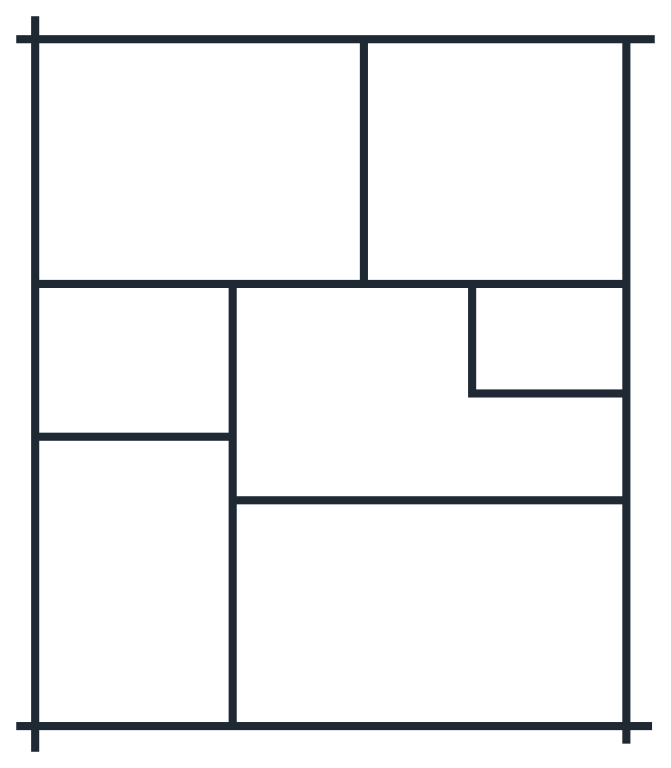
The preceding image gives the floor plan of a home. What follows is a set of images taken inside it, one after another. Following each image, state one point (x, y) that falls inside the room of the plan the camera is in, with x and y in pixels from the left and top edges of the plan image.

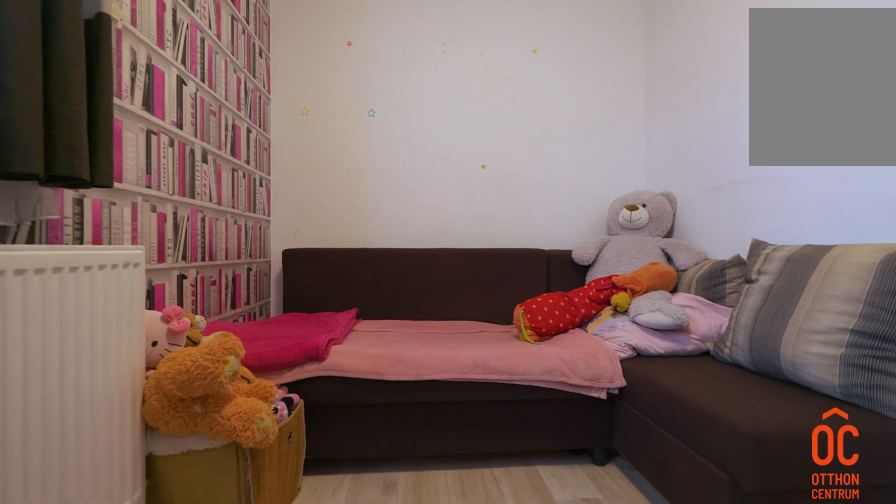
(187, 150)
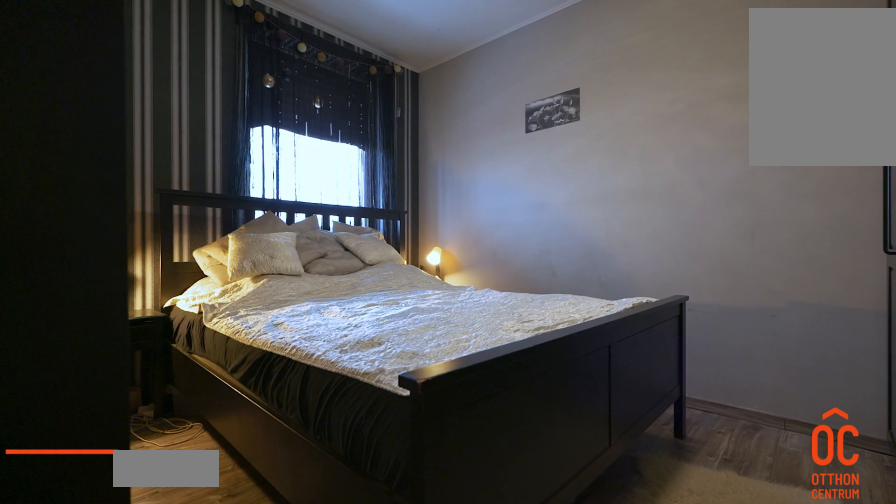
(385, 604)
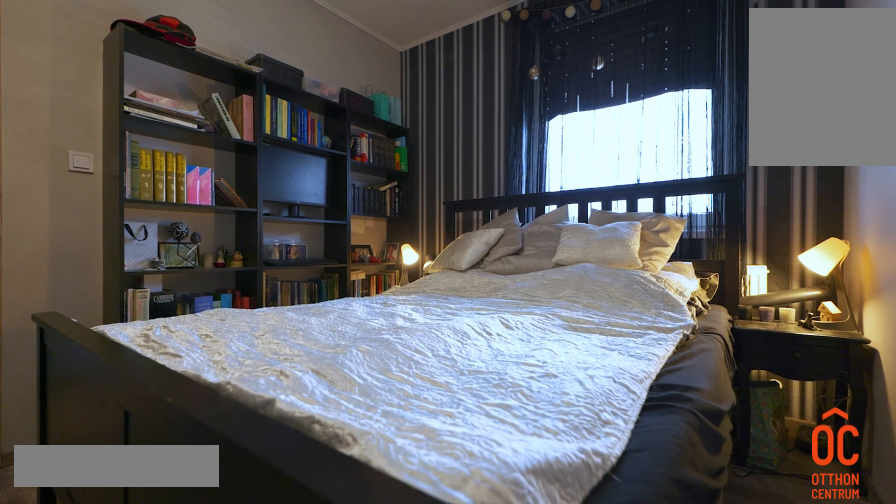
(385, 604)
